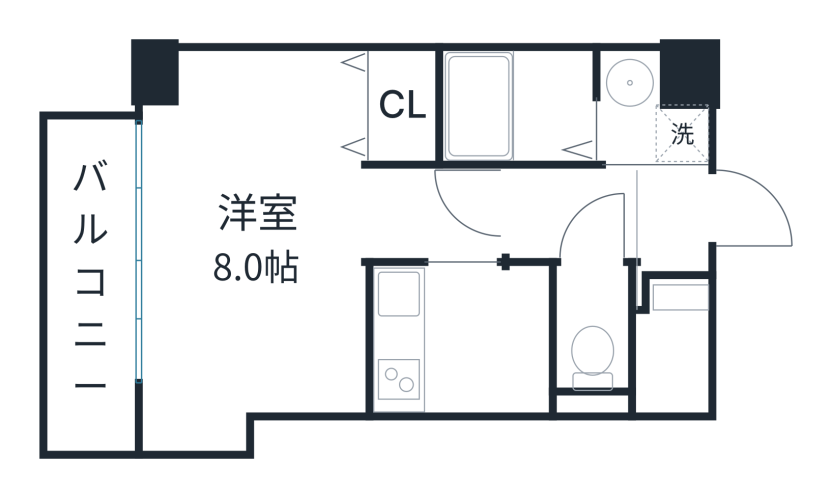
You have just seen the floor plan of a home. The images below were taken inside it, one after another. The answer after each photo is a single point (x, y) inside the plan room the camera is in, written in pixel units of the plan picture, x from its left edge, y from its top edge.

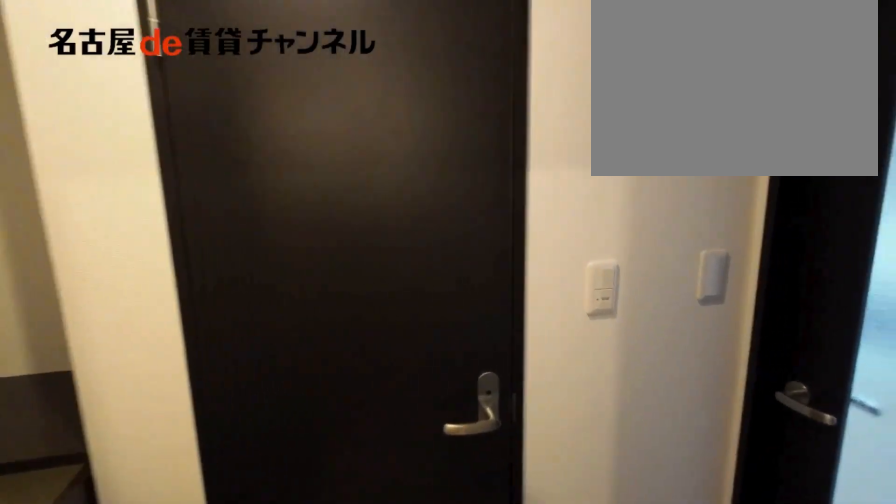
(573, 214)
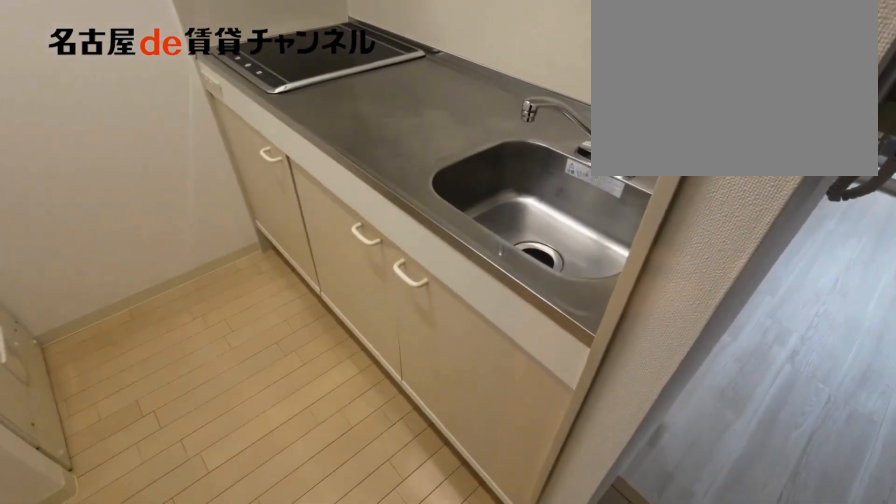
(460, 339)
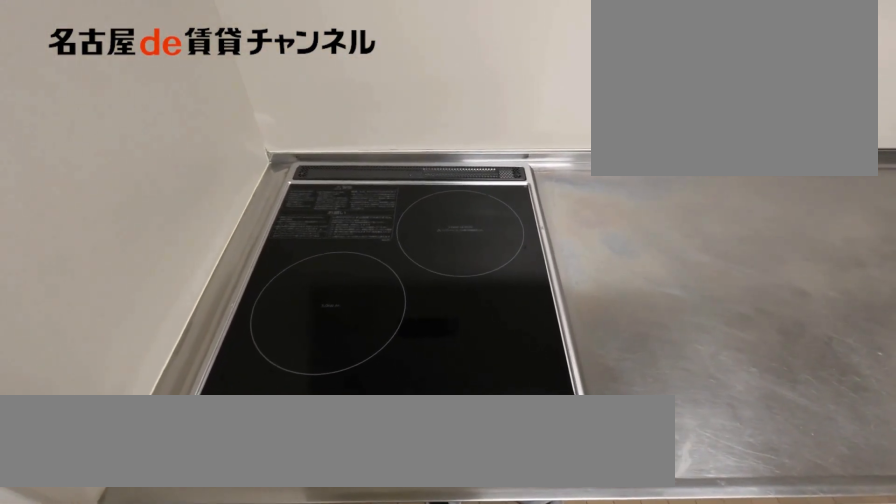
(460, 339)
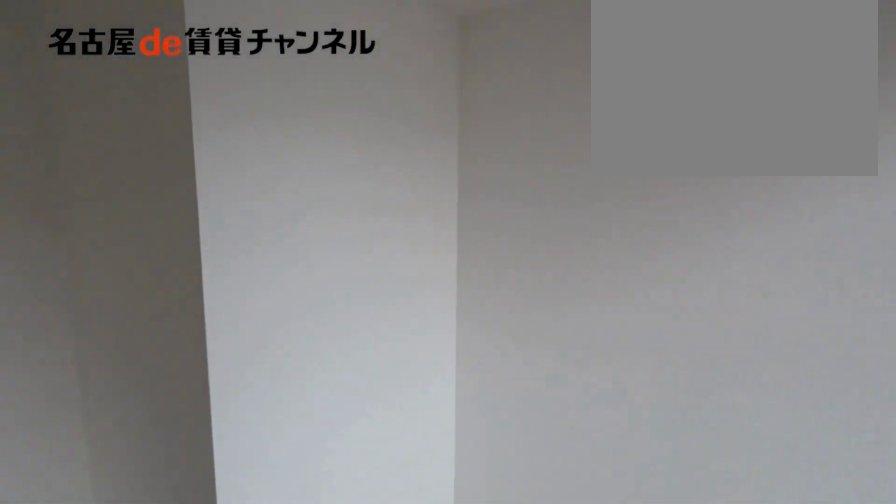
(275, 240)
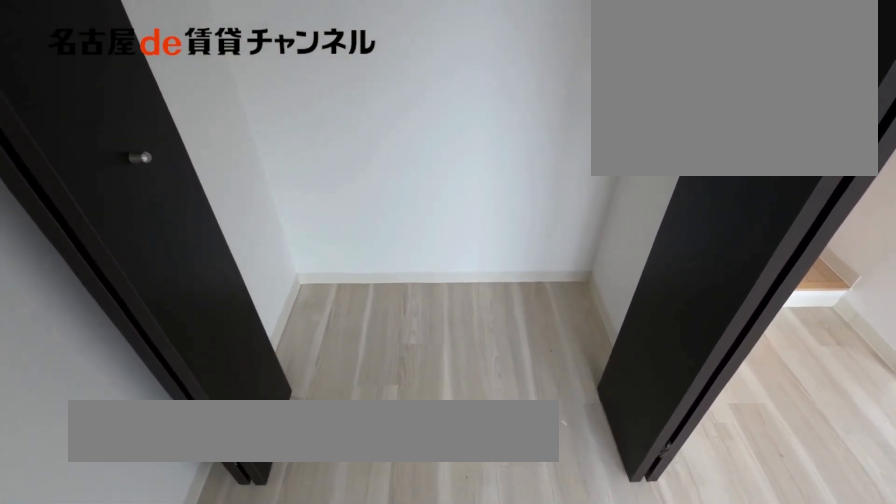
(402, 105)
